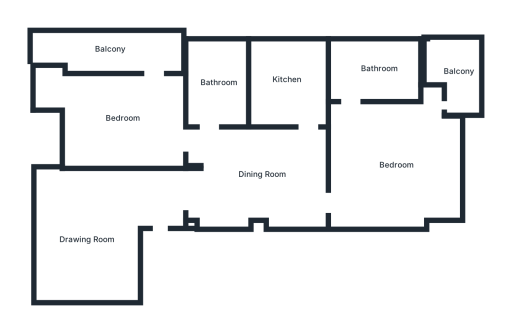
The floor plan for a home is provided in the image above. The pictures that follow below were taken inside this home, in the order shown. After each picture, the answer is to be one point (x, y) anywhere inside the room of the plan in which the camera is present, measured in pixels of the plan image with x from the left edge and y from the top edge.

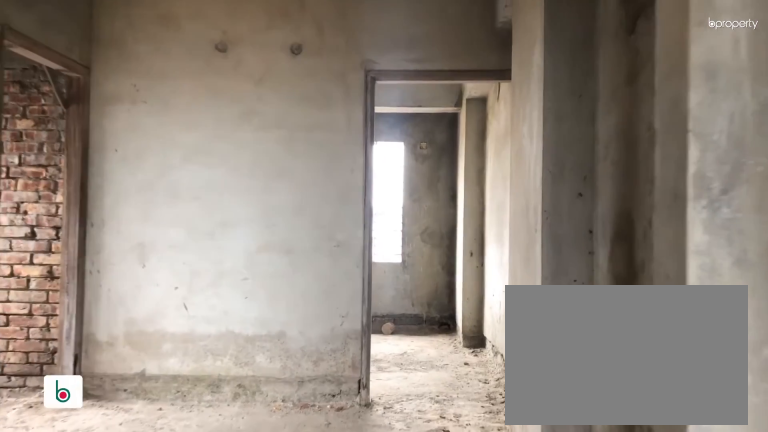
(258, 174)
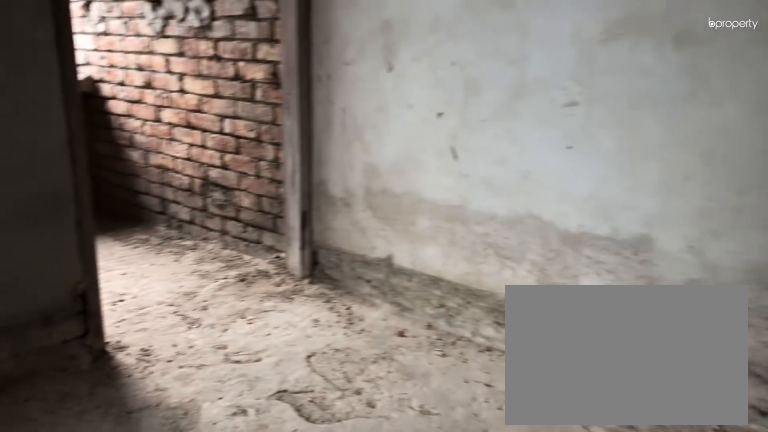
(258, 174)
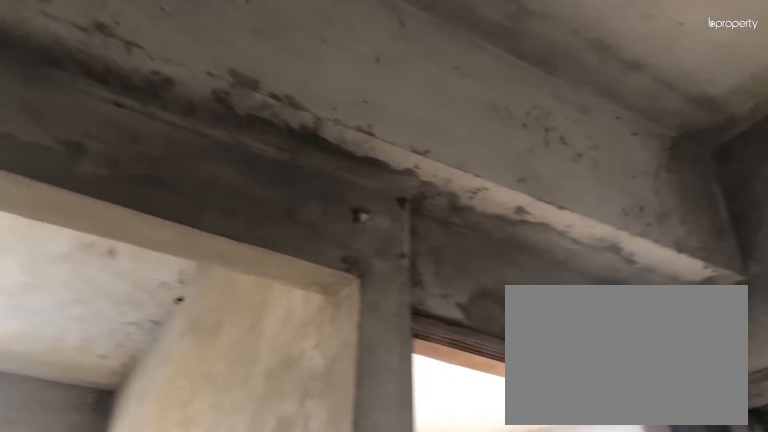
(258, 174)
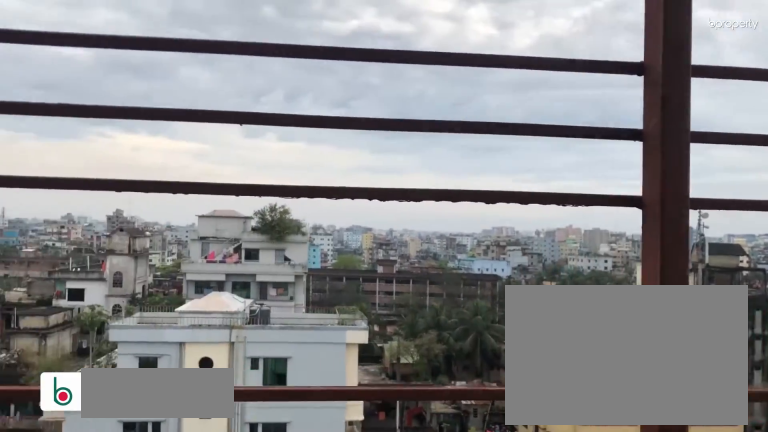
(459, 71)
